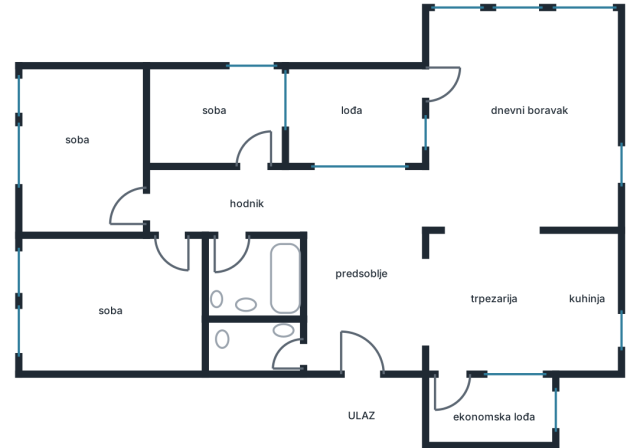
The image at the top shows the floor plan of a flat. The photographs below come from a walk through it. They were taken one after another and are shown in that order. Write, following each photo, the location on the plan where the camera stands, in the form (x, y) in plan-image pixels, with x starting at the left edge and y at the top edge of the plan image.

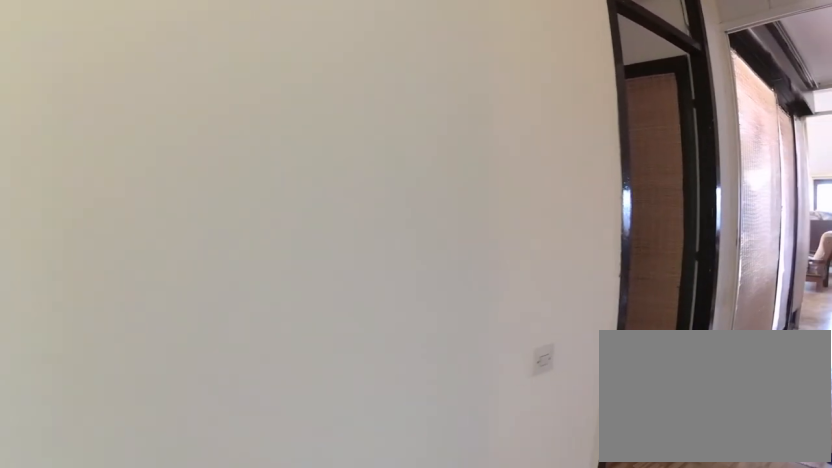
(163, 233)
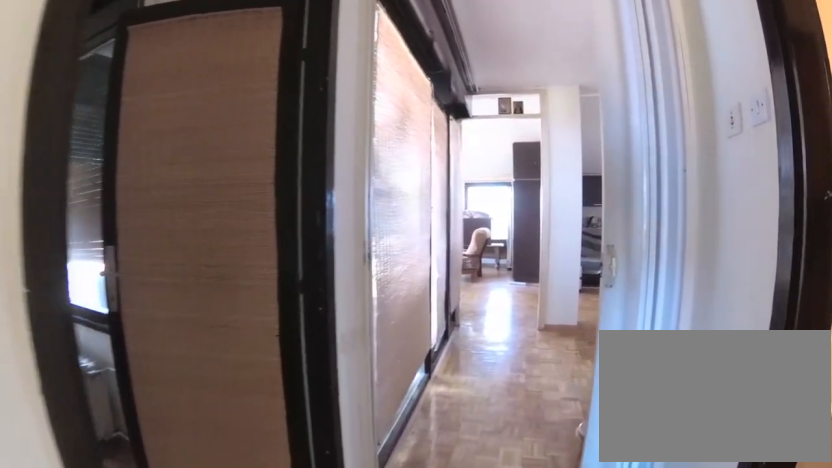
(173, 204)
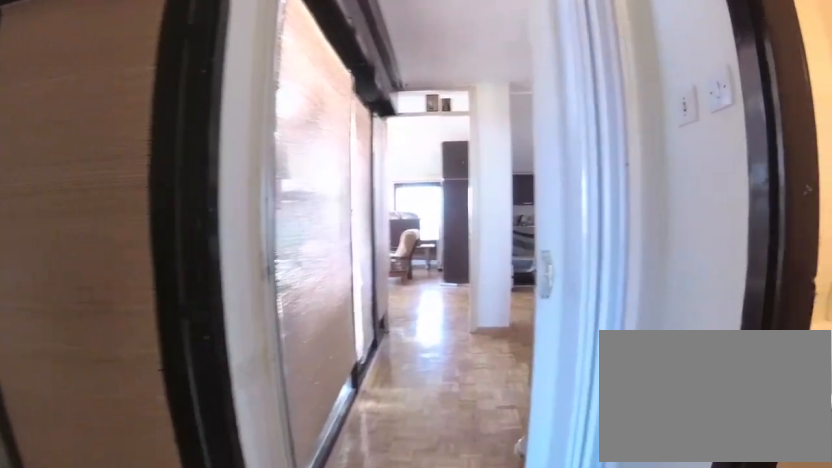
(179, 201)
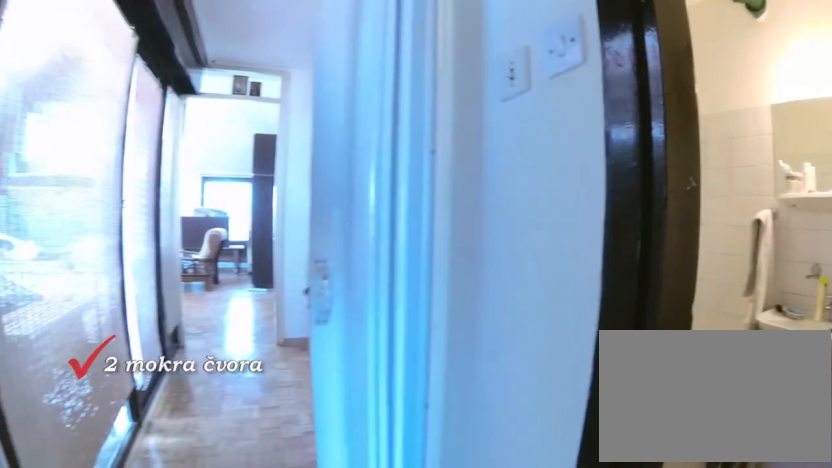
(201, 214)
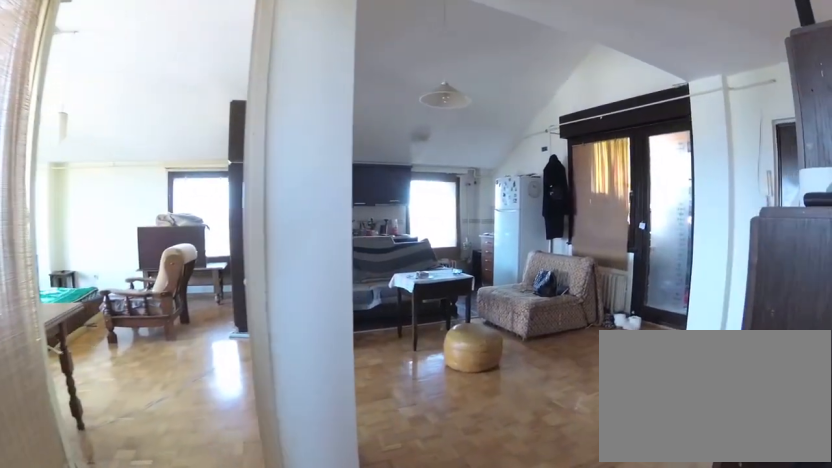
(316, 205)
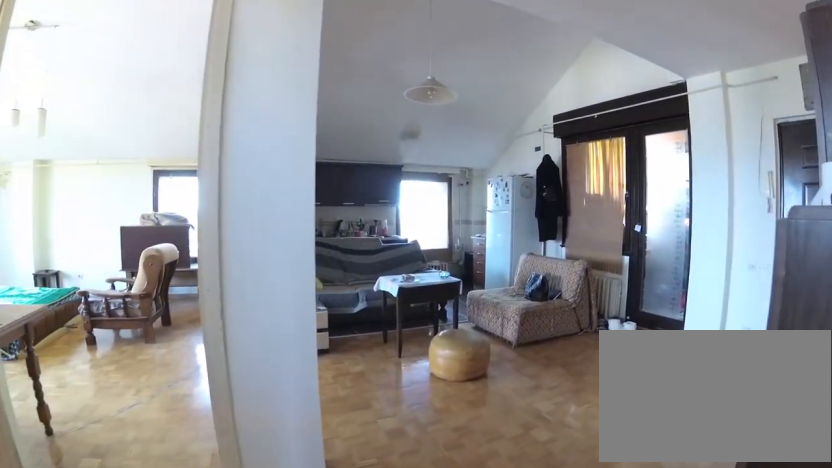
(321, 205)
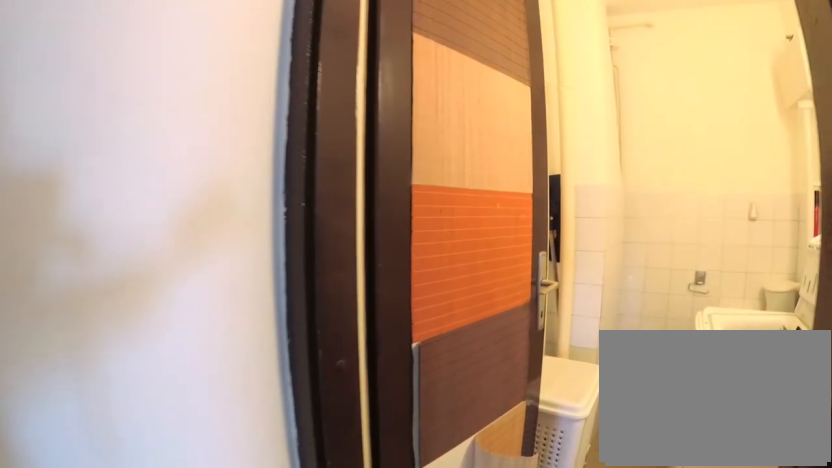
(363, 329)
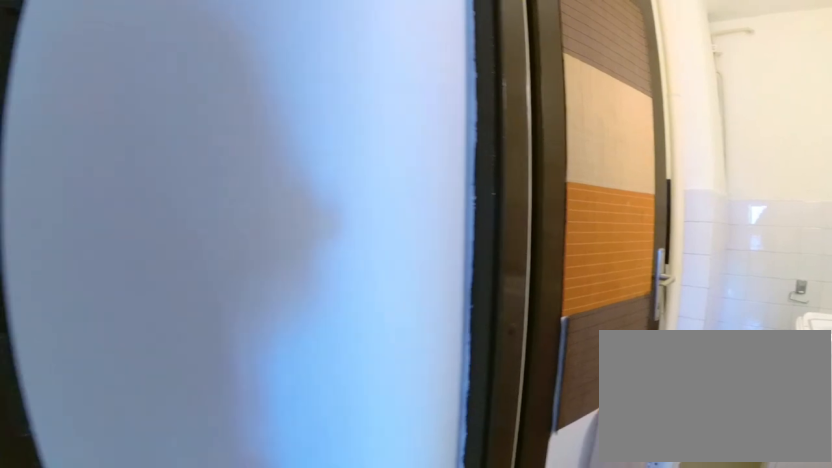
(333, 306)
